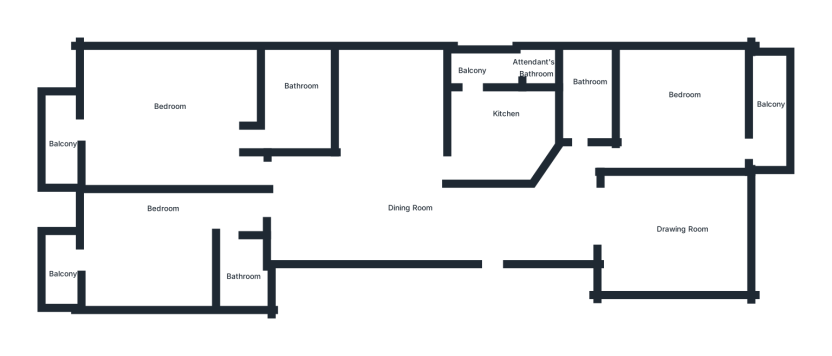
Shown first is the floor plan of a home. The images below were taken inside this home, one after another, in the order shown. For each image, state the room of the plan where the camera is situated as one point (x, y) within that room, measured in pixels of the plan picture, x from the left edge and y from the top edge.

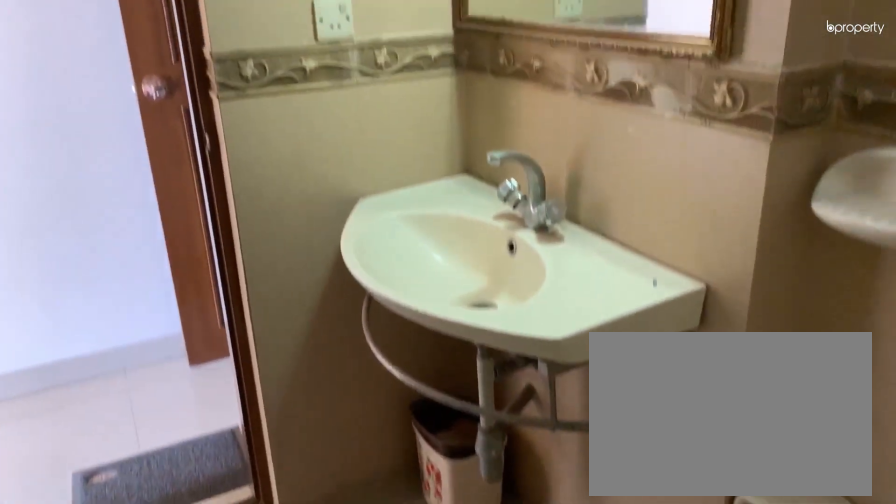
(237, 271)
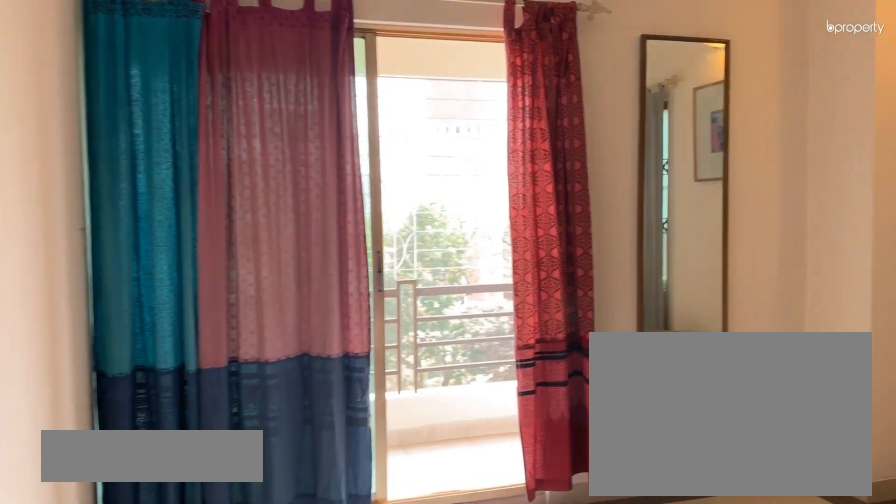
(183, 123)
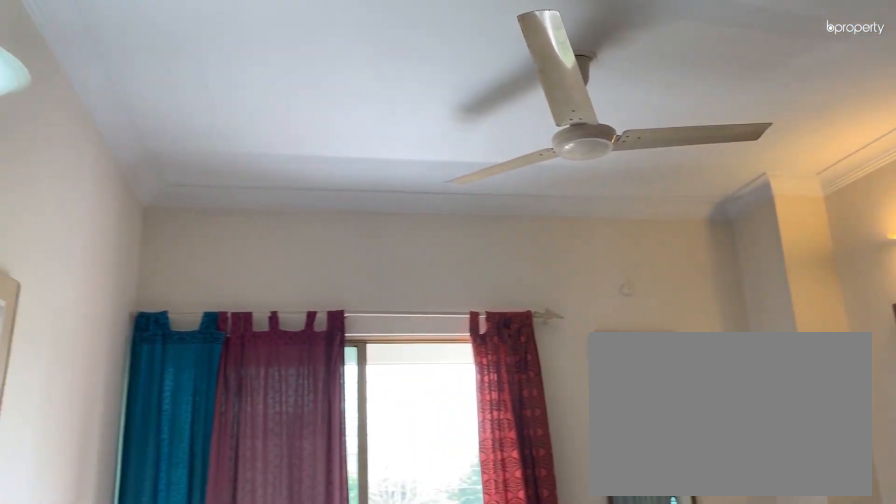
(183, 123)
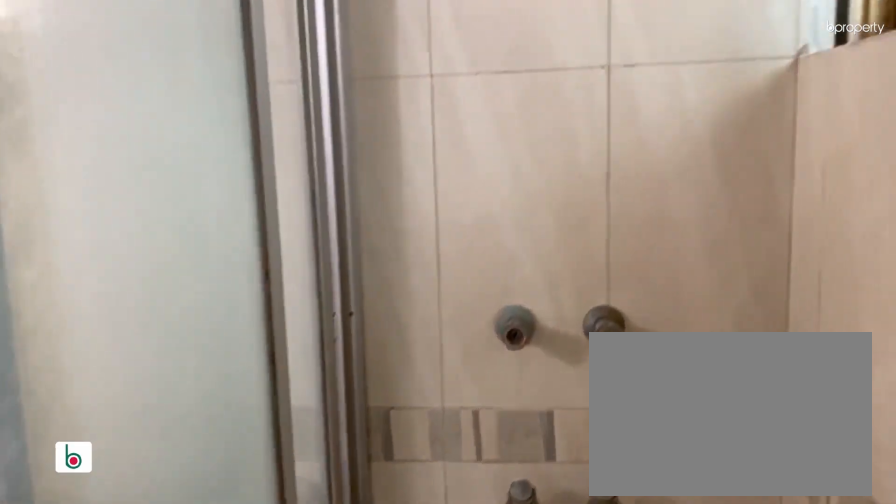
(300, 114)
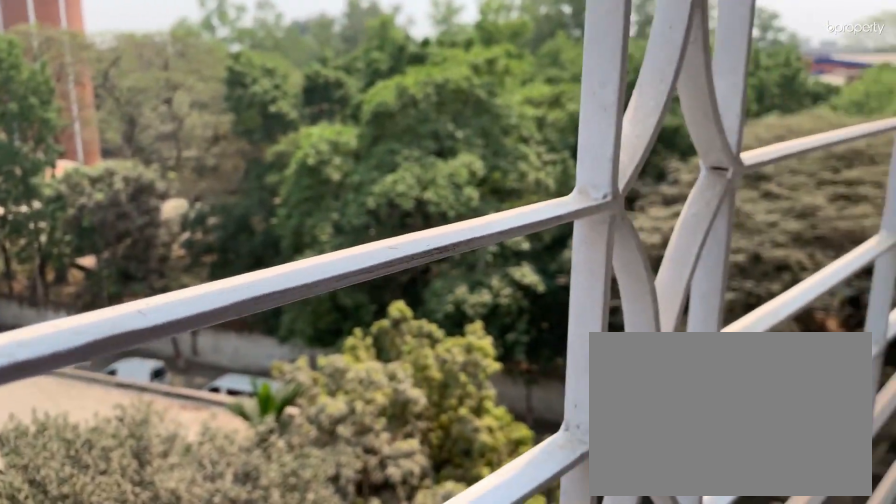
(66, 133)
